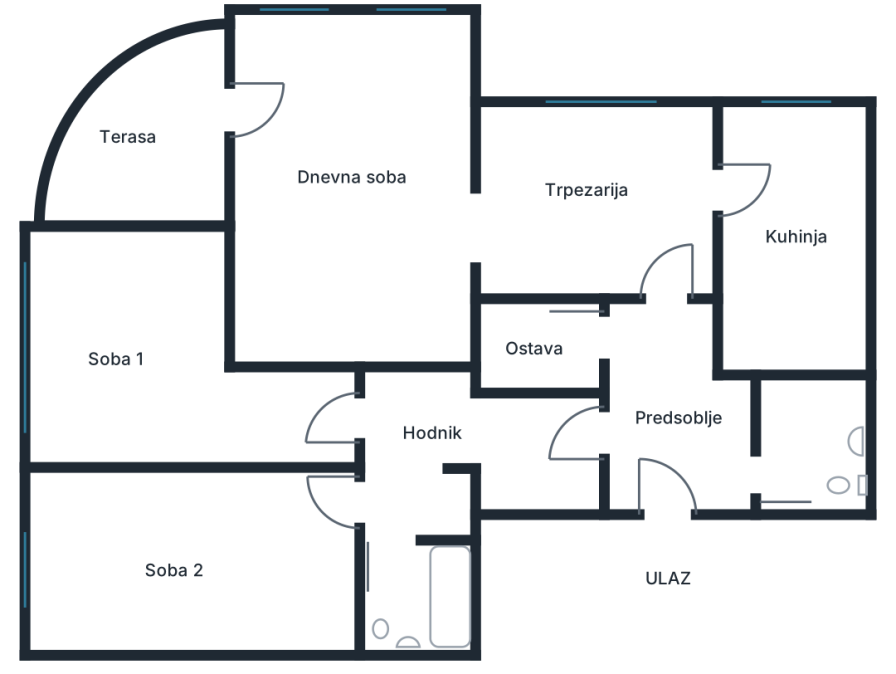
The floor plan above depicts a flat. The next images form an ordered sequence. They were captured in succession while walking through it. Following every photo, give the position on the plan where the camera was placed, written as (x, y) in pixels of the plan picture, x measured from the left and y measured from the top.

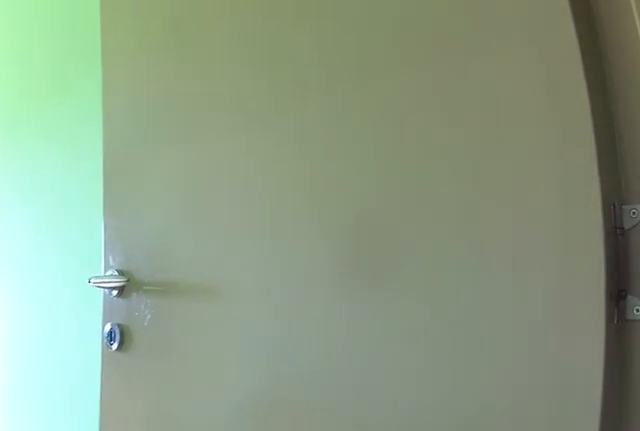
(375, 499)
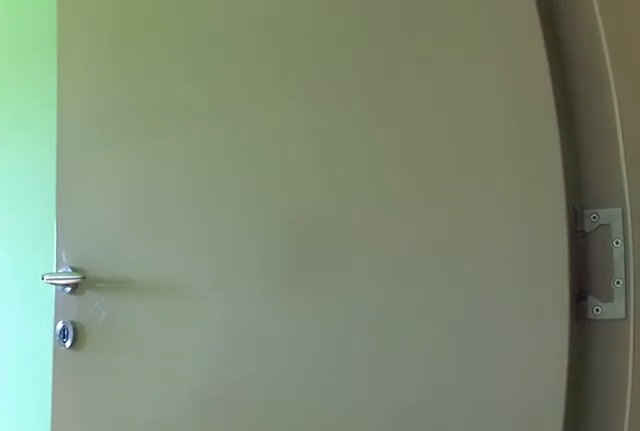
(368, 499)
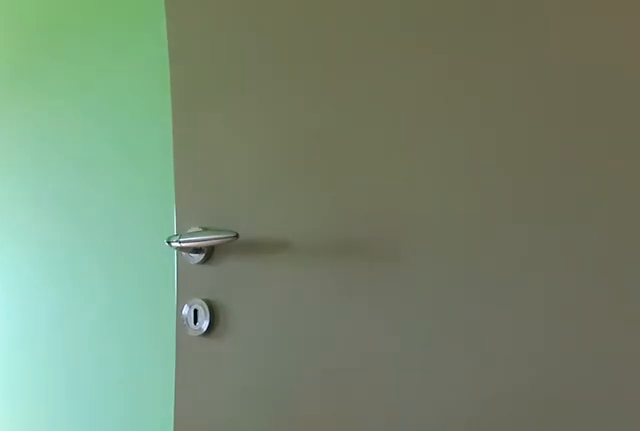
(334, 495)
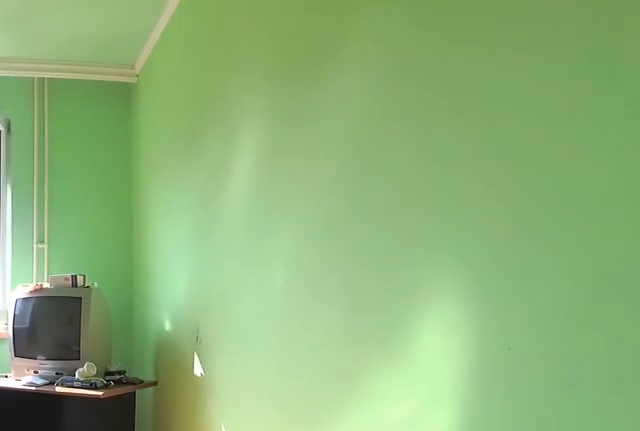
(292, 495)
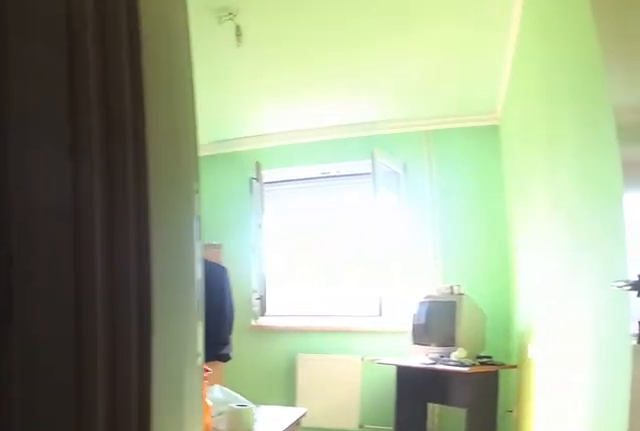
(427, 488)
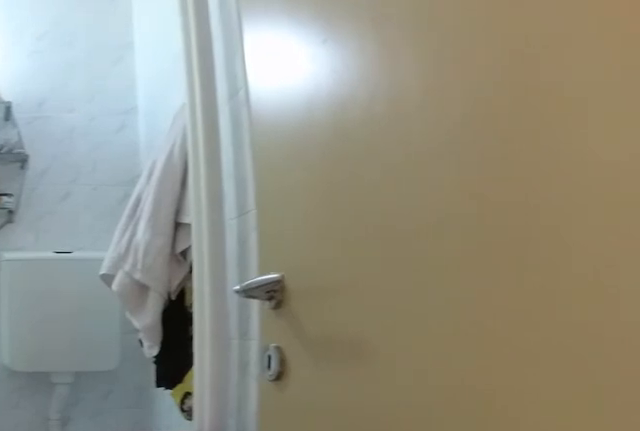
(401, 496)
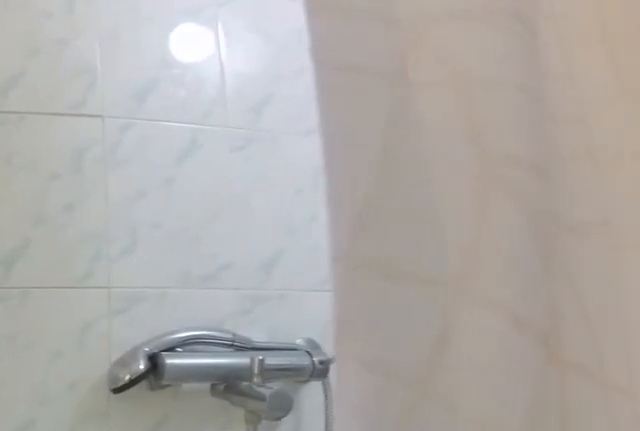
(396, 594)
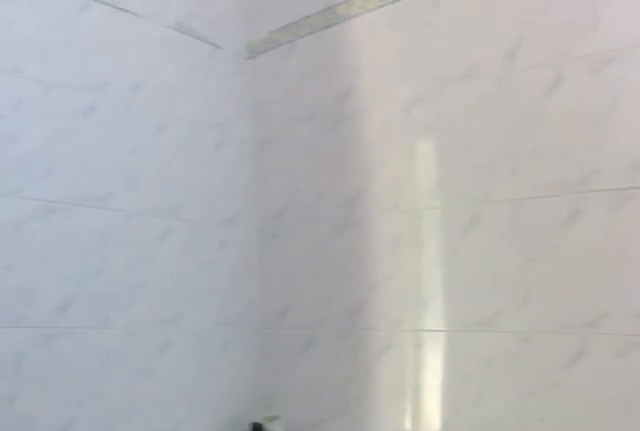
(410, 618)
